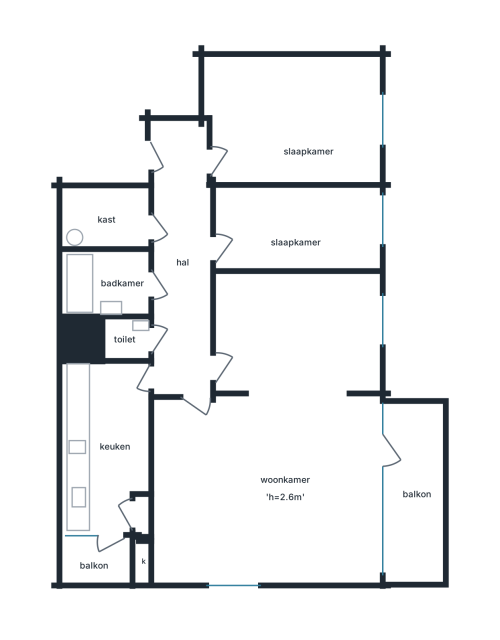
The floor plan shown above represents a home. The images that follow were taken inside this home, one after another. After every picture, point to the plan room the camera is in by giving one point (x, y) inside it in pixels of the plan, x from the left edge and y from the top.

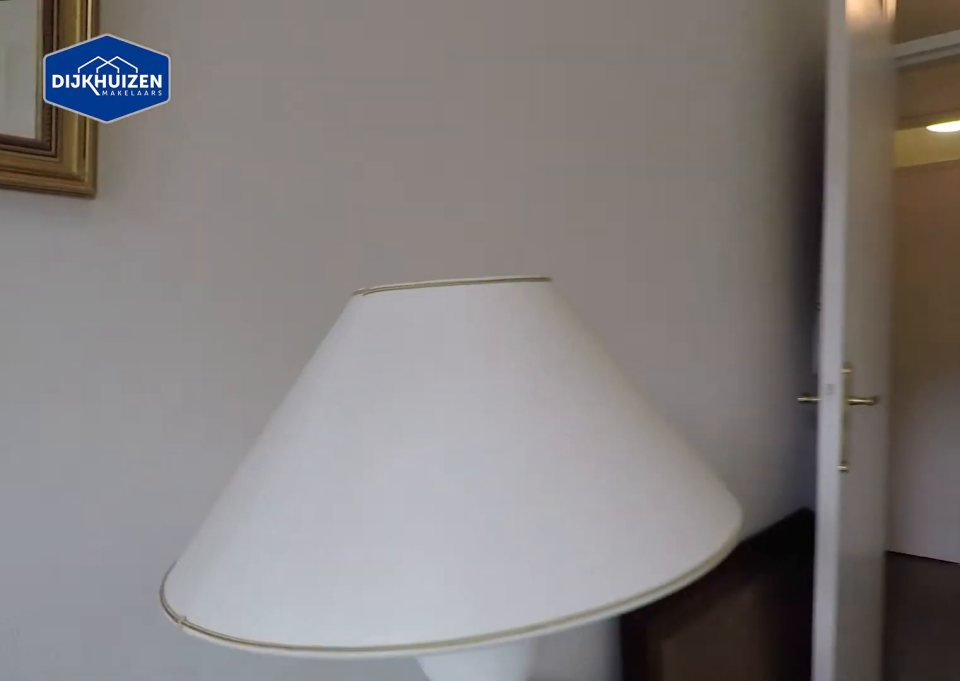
(297, 231)
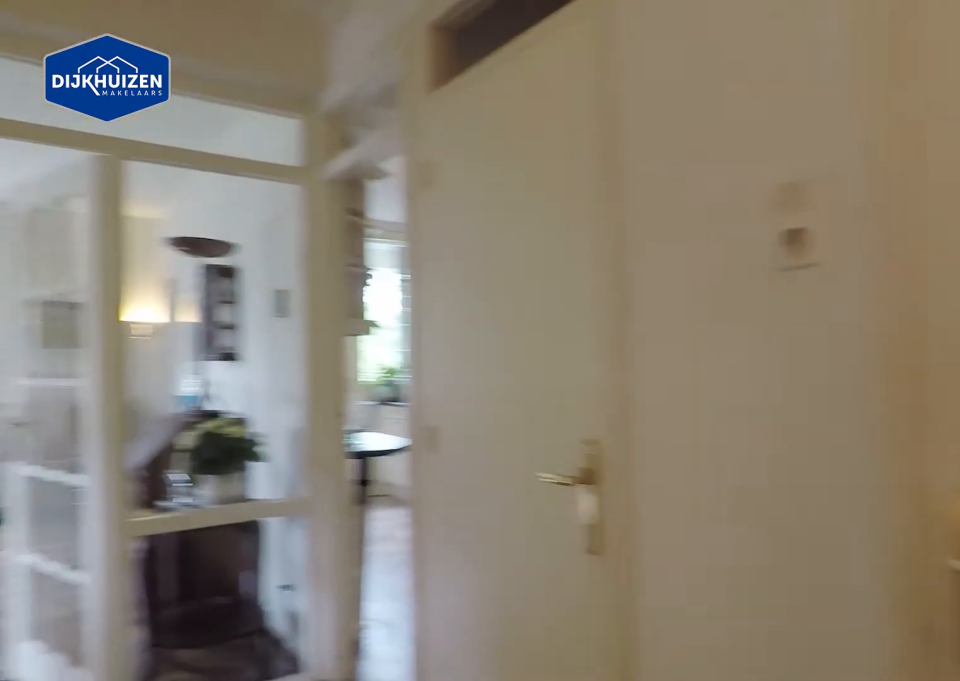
(182, 262)
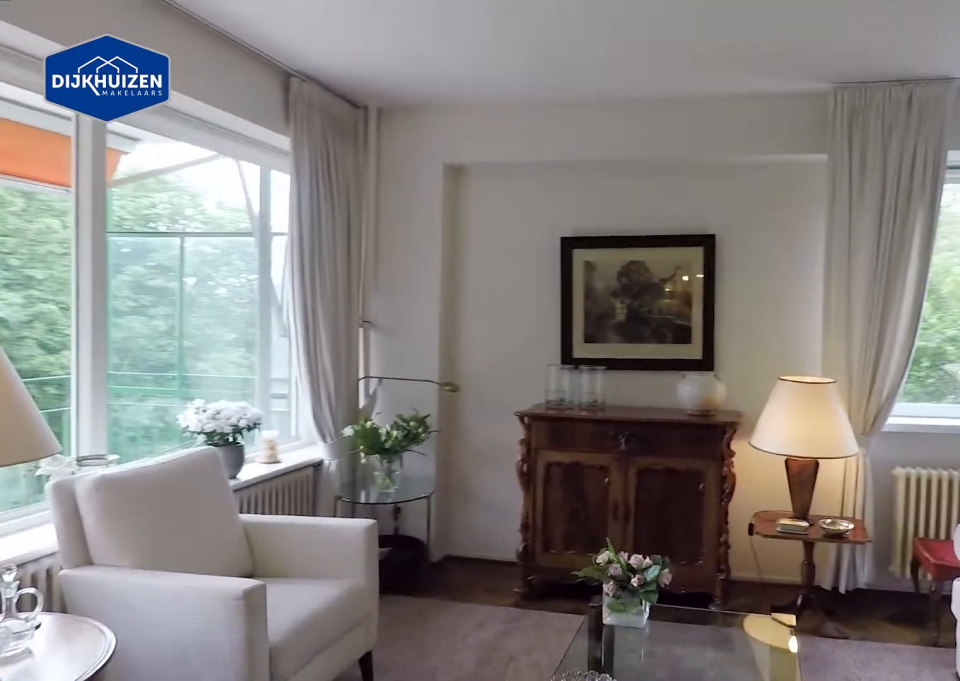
(274, 438)
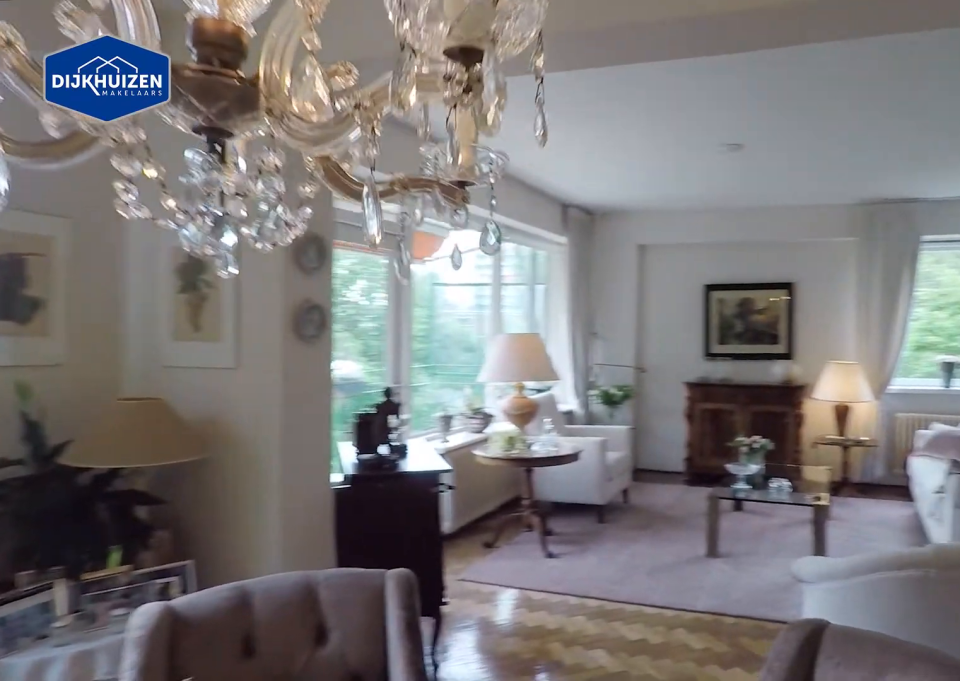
(274, 438)
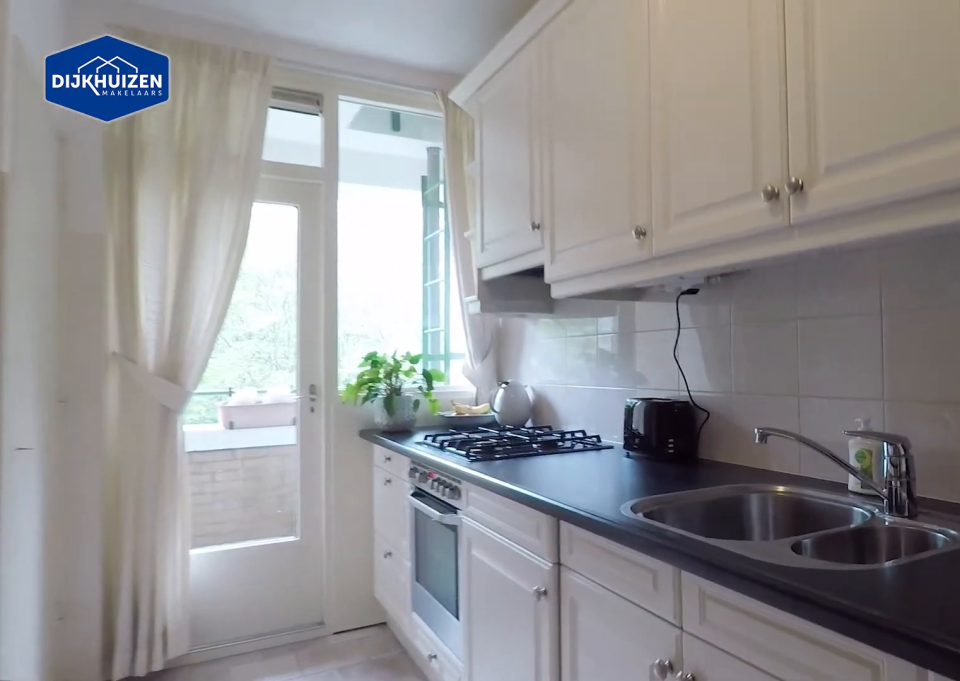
(101, 445)
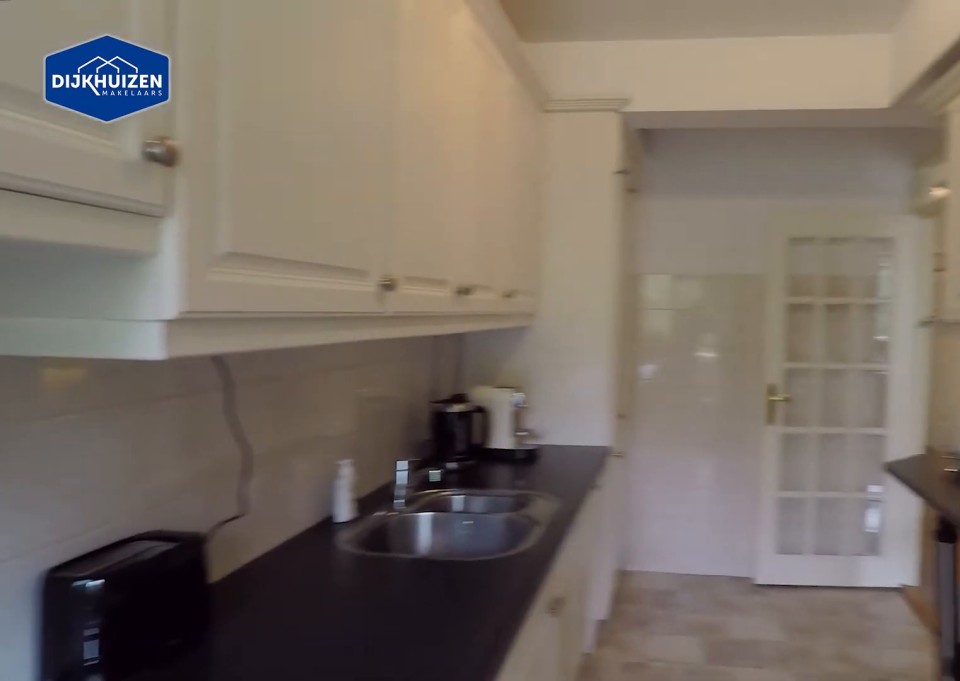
(101, 445)
